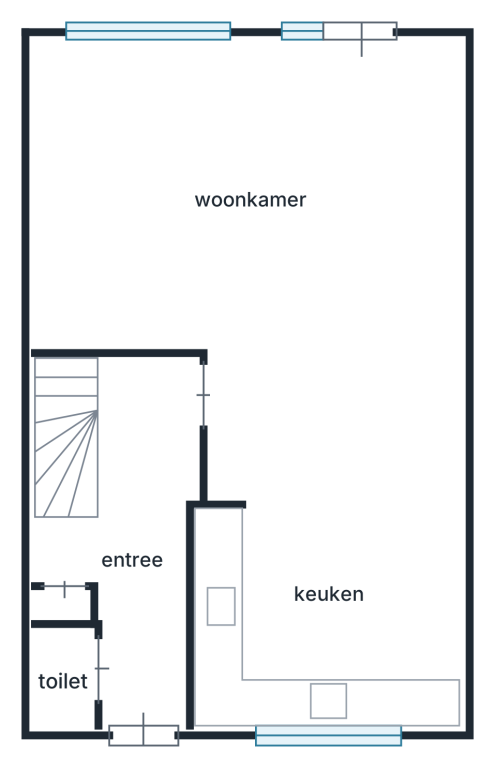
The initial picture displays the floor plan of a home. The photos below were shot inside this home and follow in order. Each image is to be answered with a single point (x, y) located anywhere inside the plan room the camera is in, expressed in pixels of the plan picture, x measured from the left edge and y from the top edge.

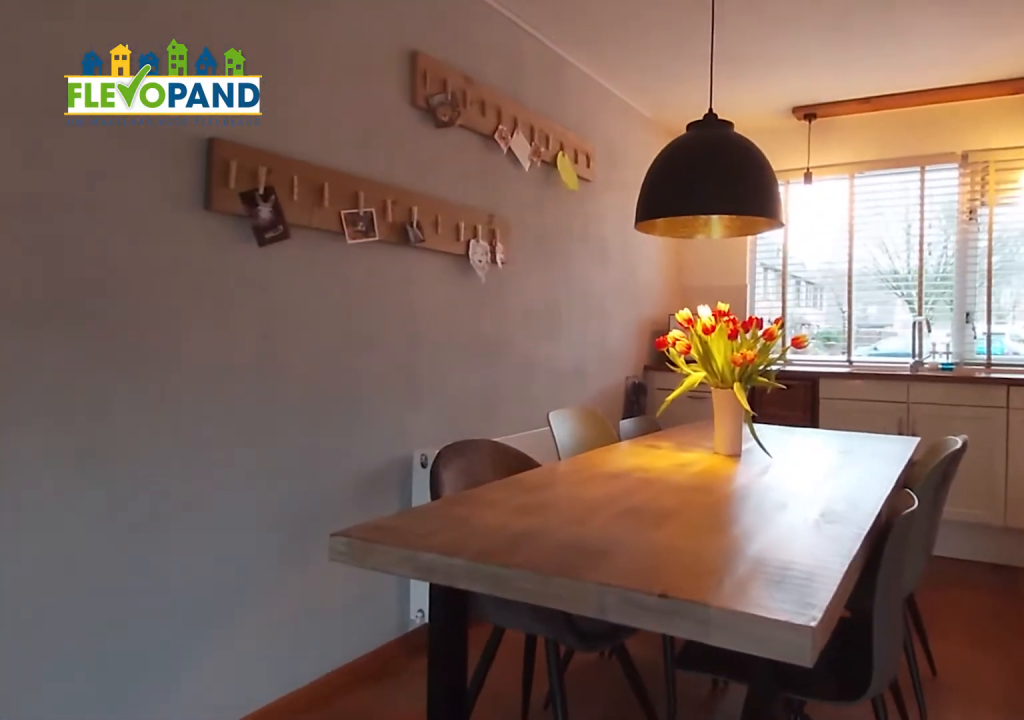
(458, 270)
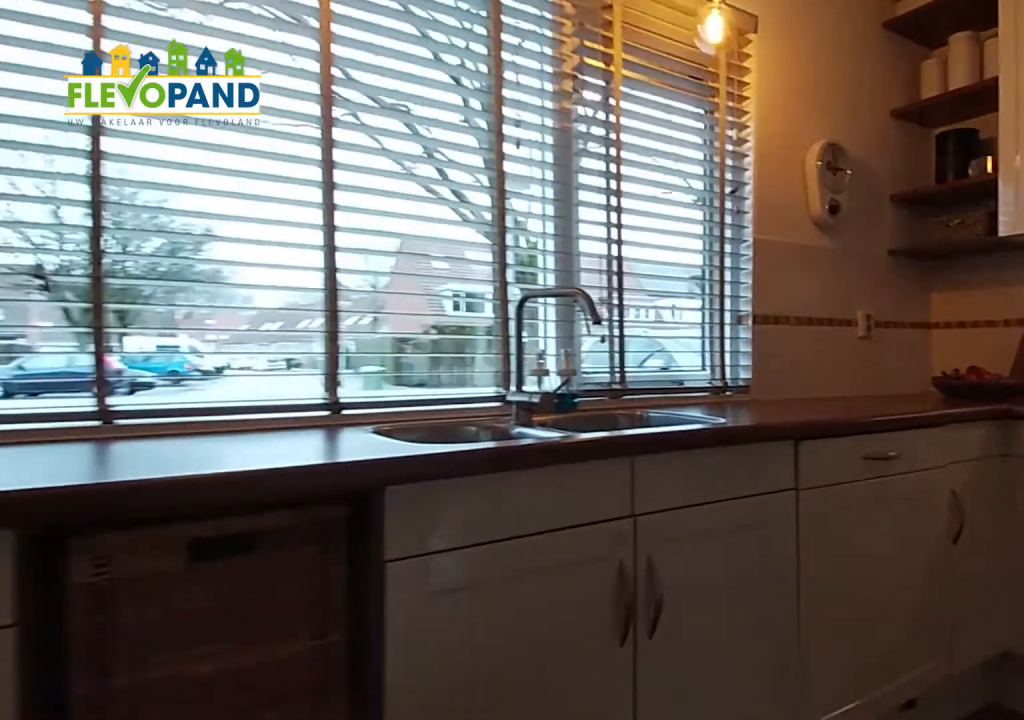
(328, 614)
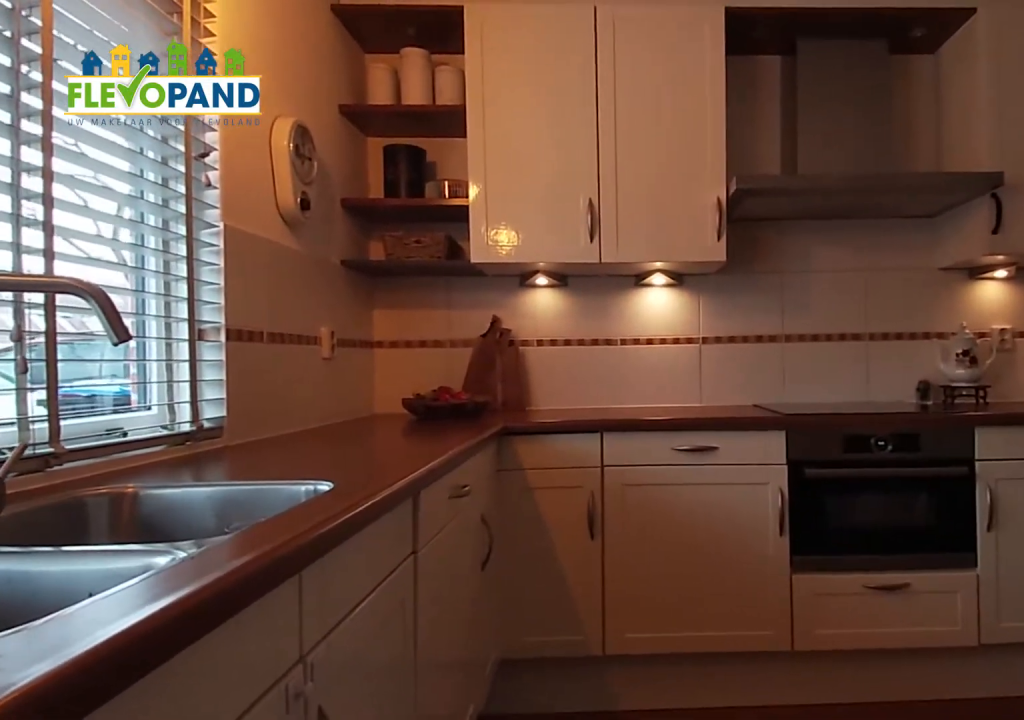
(328, 614)
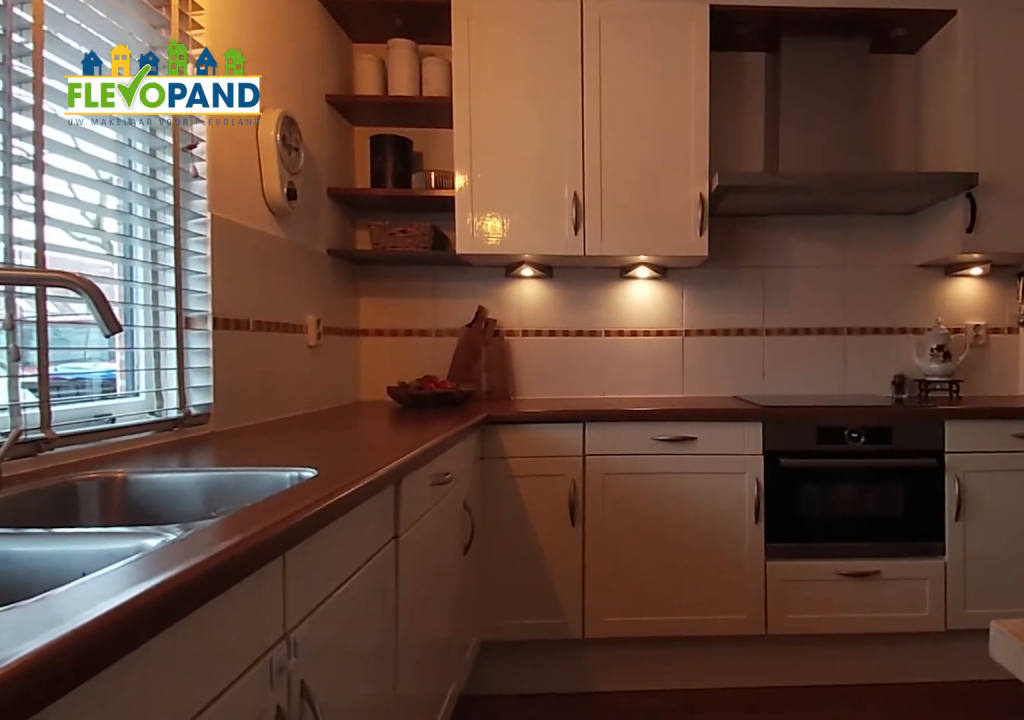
(328, 614)
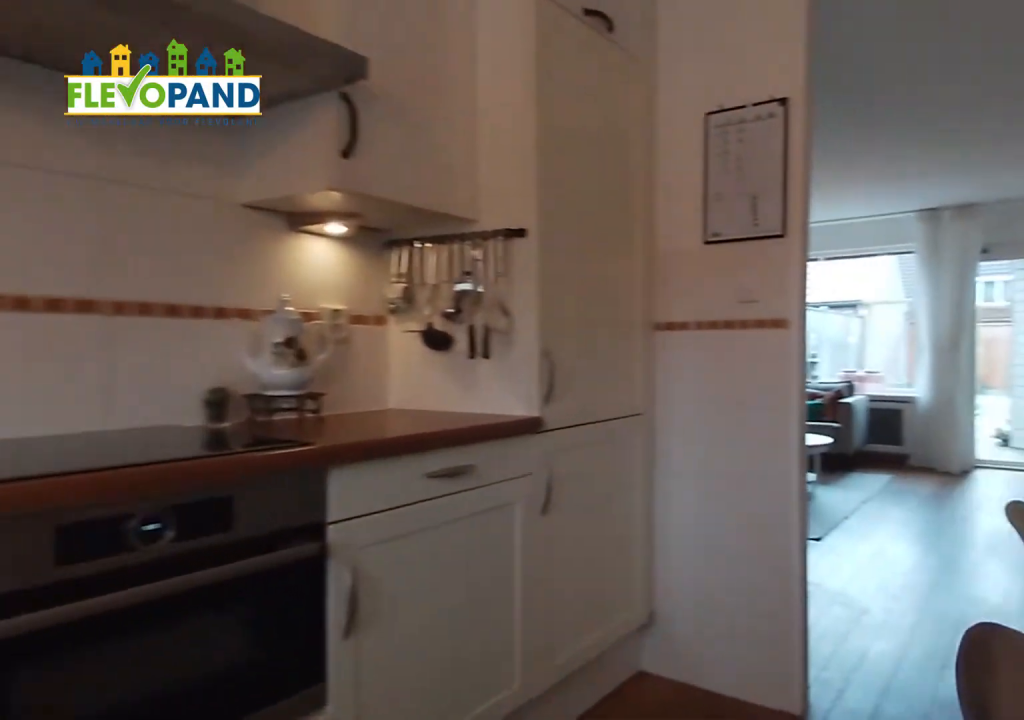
(328, 614)
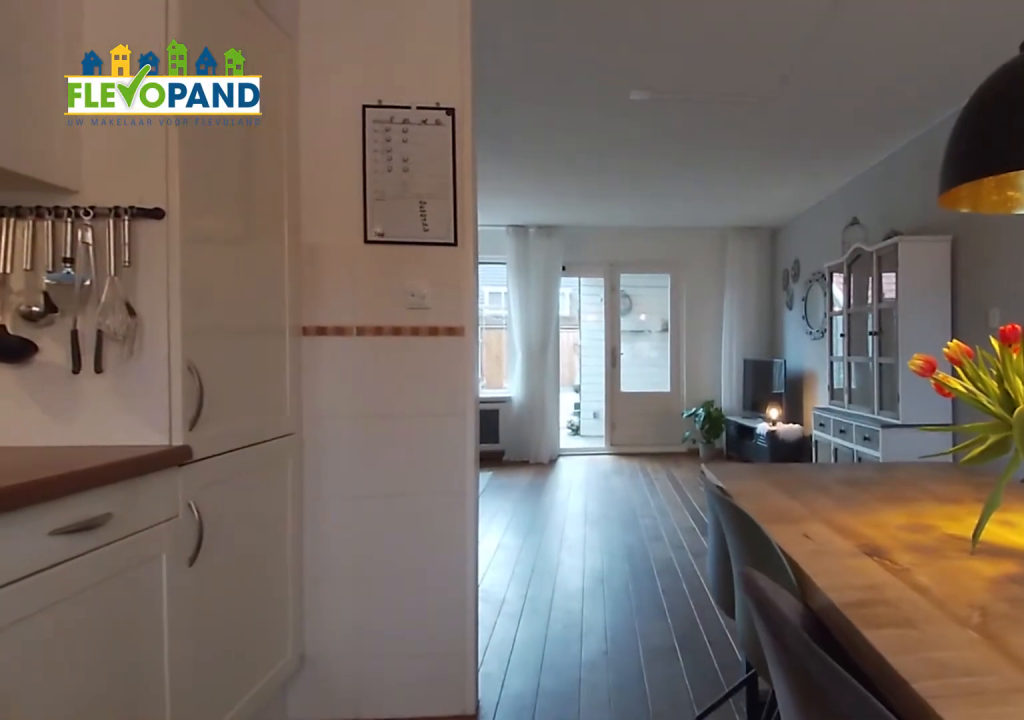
(328, 614)
